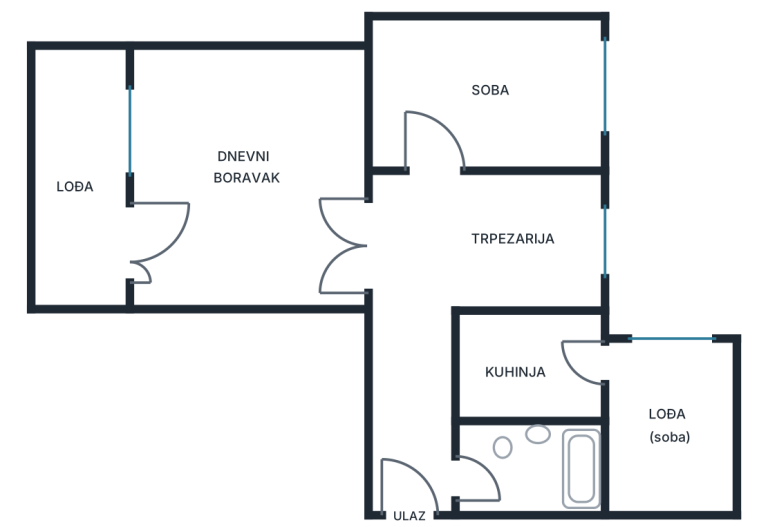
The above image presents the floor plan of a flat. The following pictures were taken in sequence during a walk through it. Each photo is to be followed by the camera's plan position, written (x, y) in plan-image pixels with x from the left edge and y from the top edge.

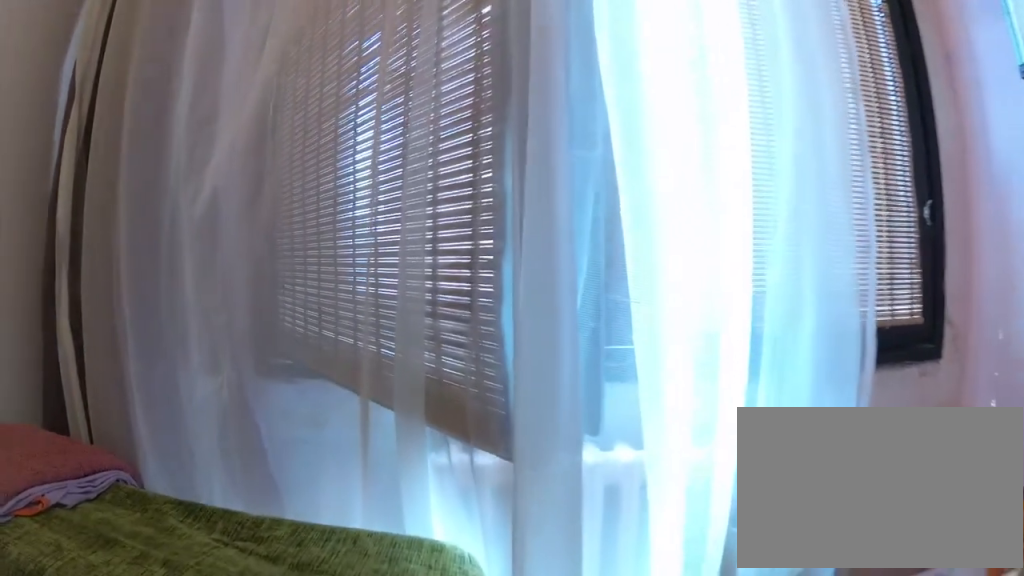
(534, 118)
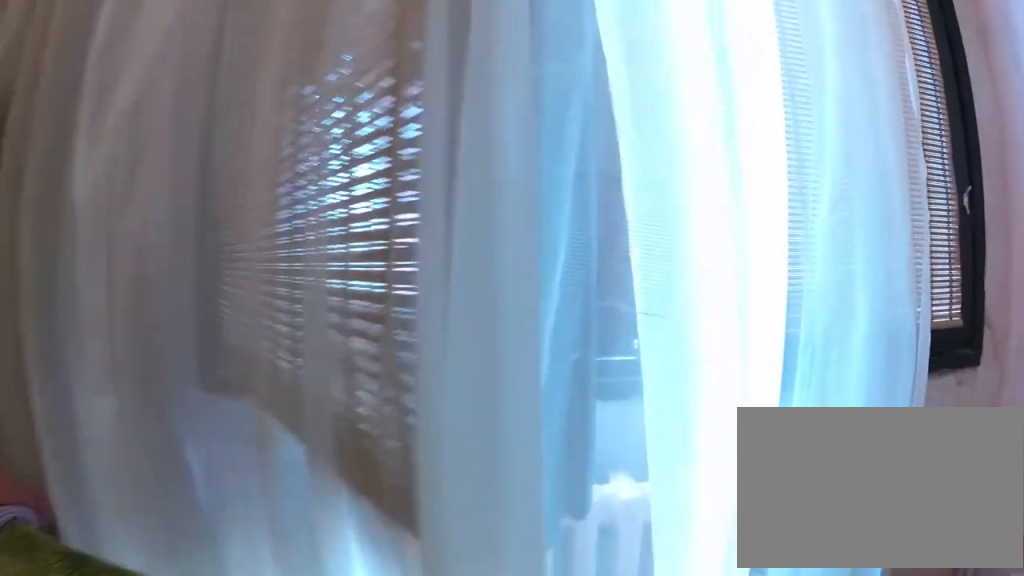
(544, 119)
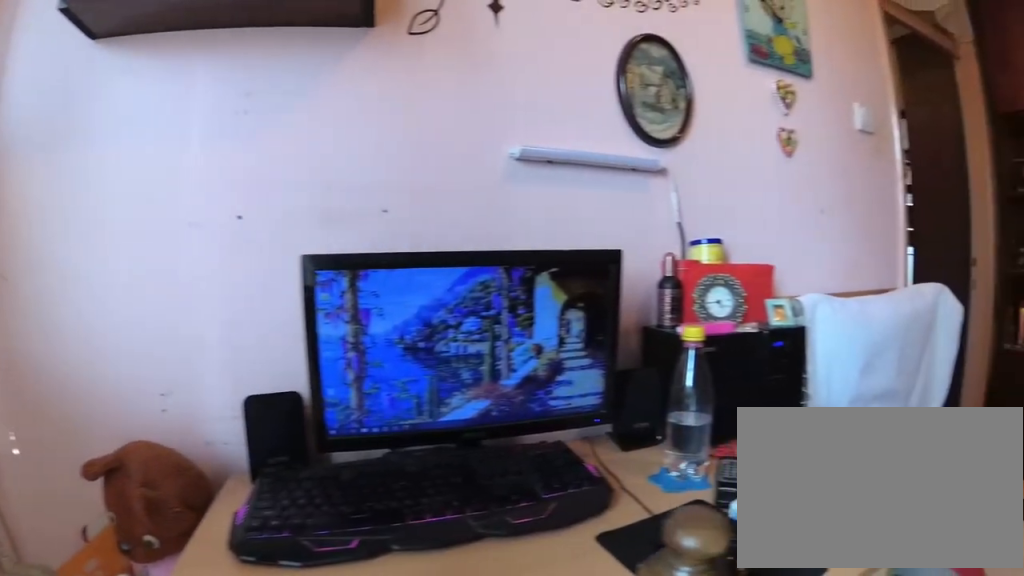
(581, 98)
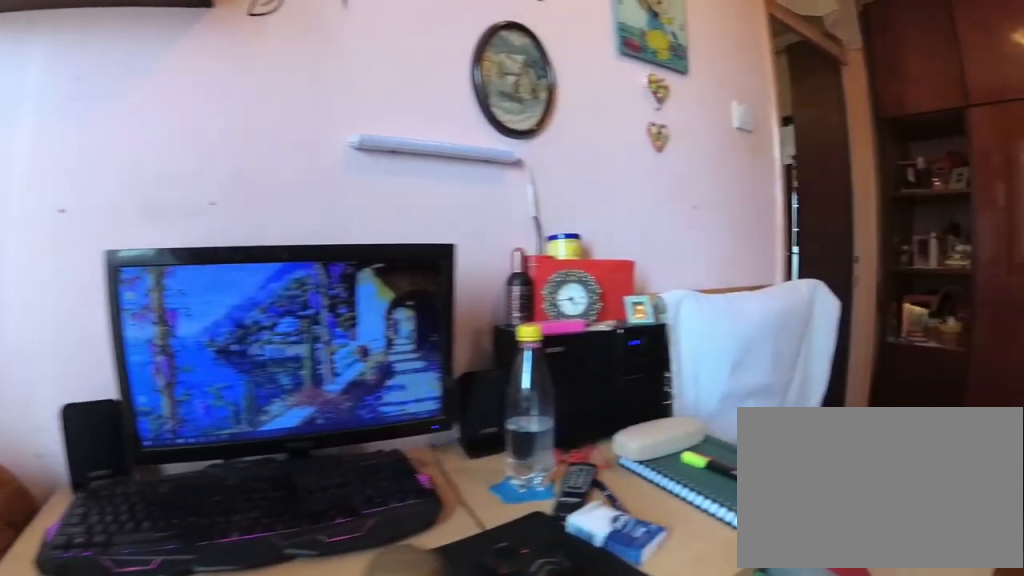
(586, 99)
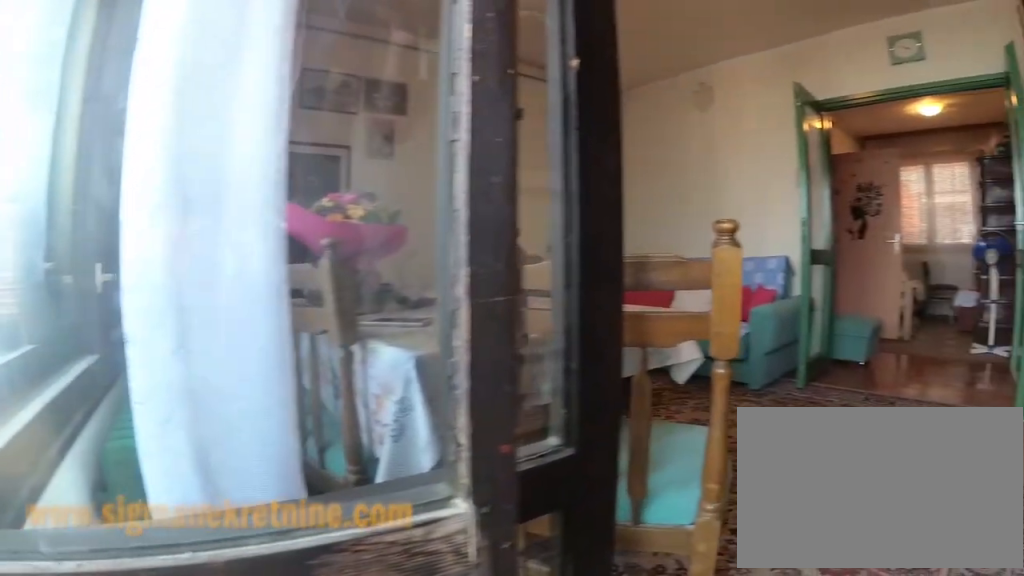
(152, 269)
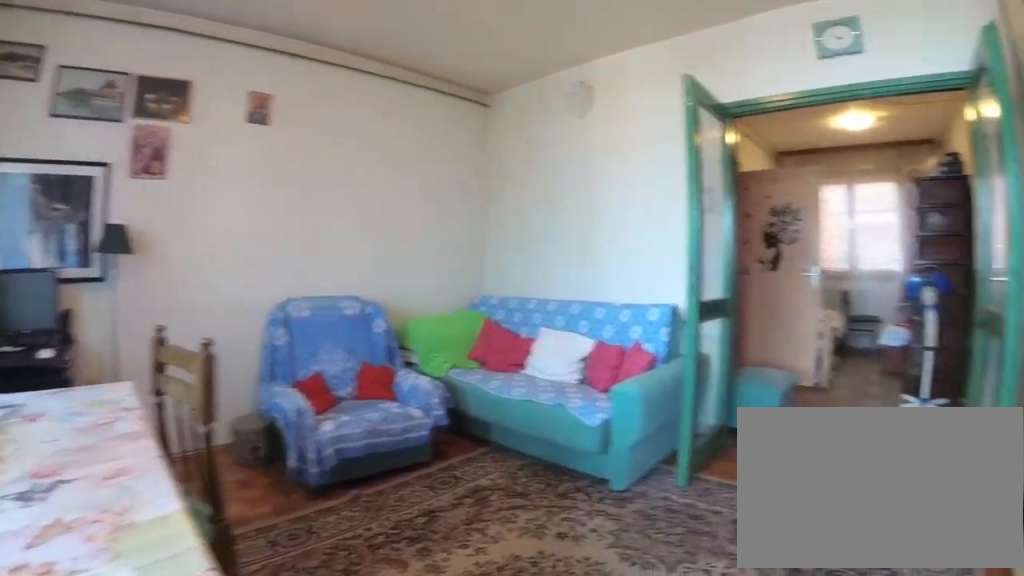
(155, 265)
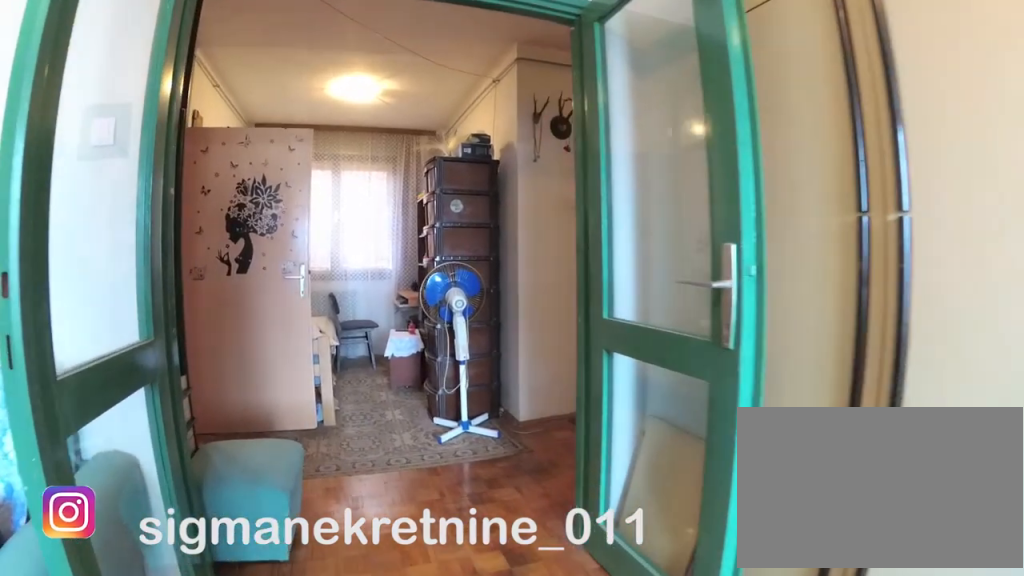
(244, 247)
